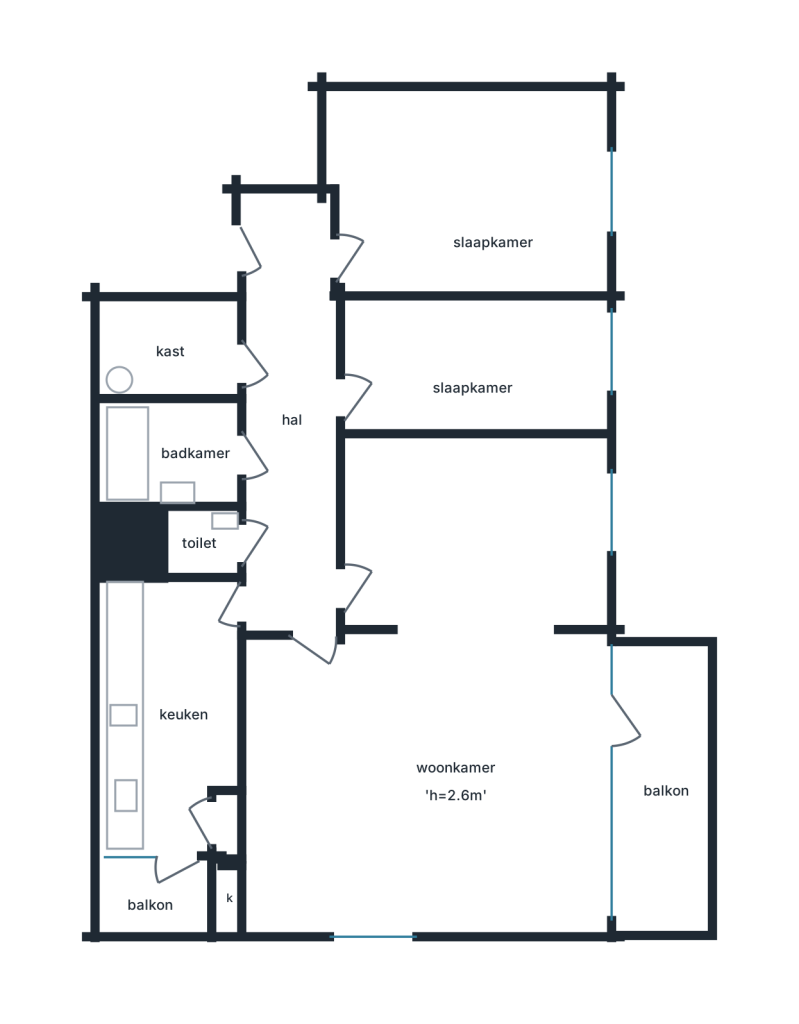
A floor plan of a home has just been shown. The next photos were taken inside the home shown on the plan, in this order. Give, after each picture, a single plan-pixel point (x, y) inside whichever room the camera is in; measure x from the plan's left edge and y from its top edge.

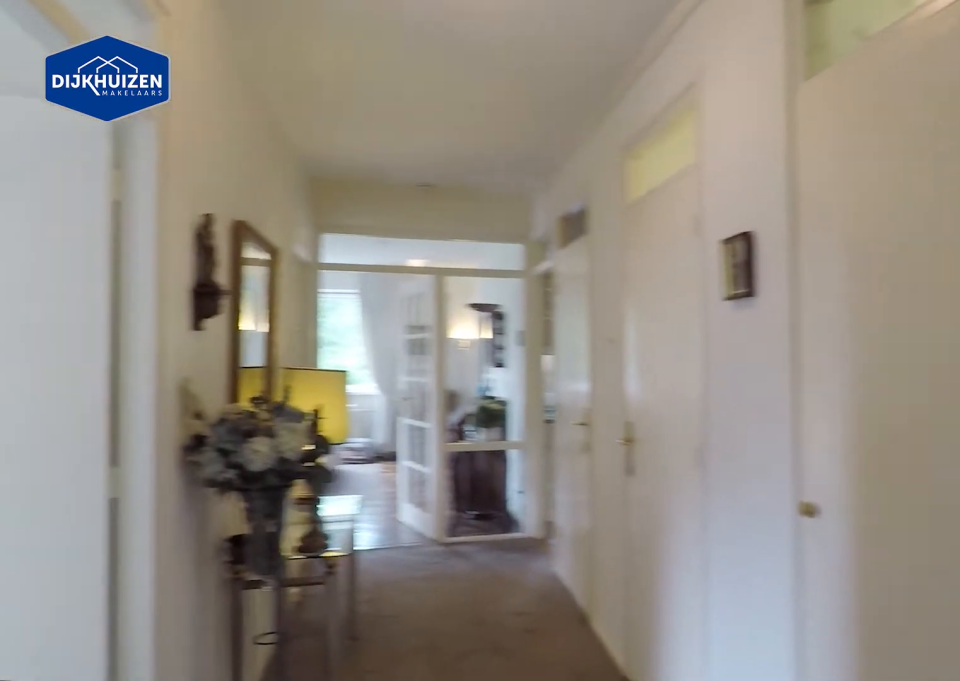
(291, 420)
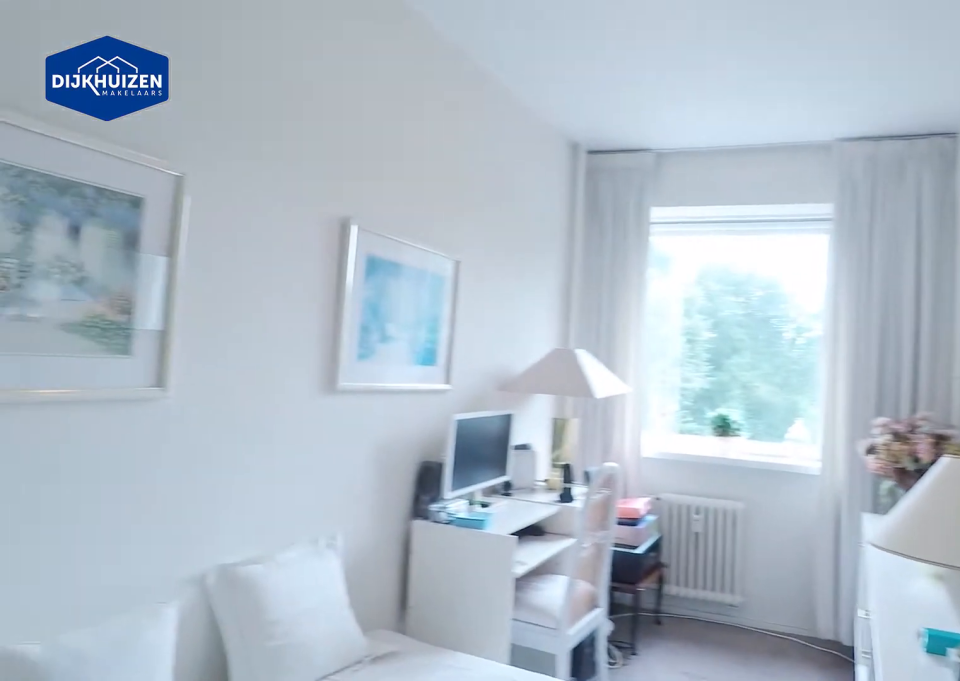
(474, 369)
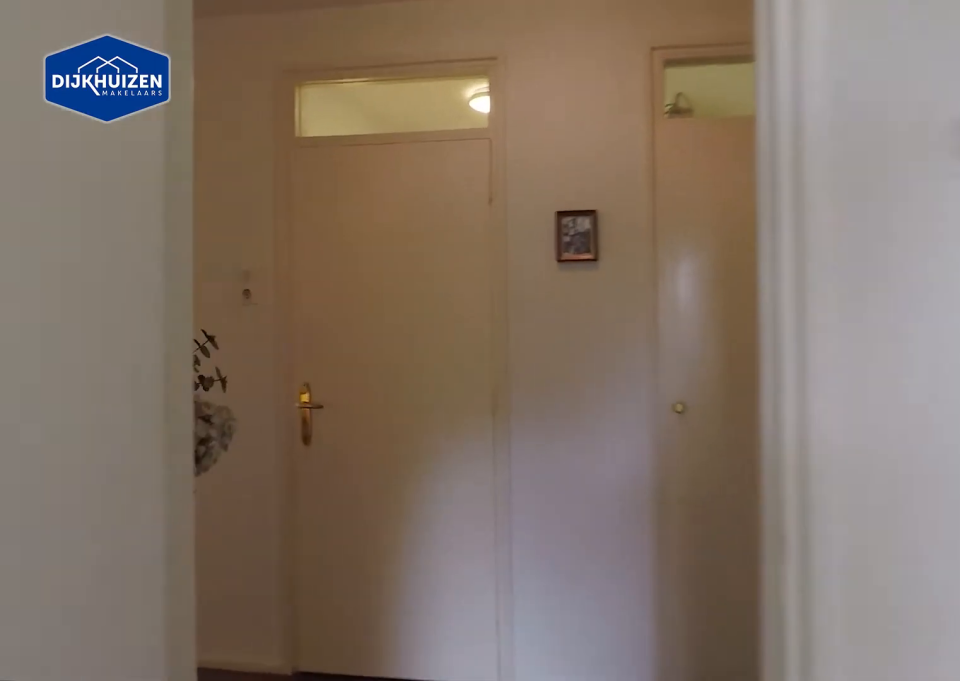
(474, 369)
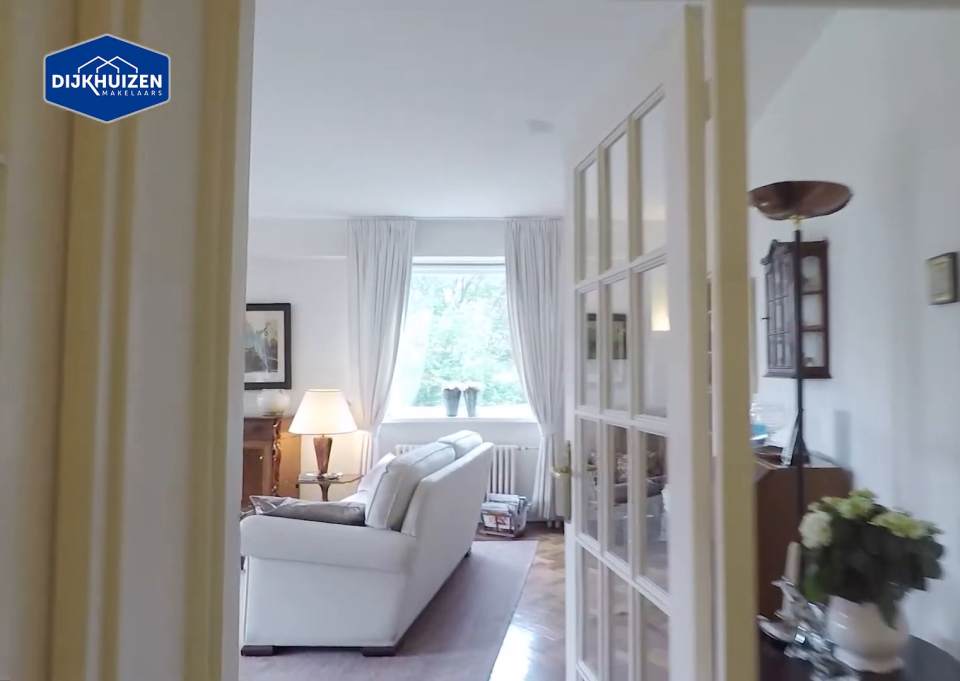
(291, 420)
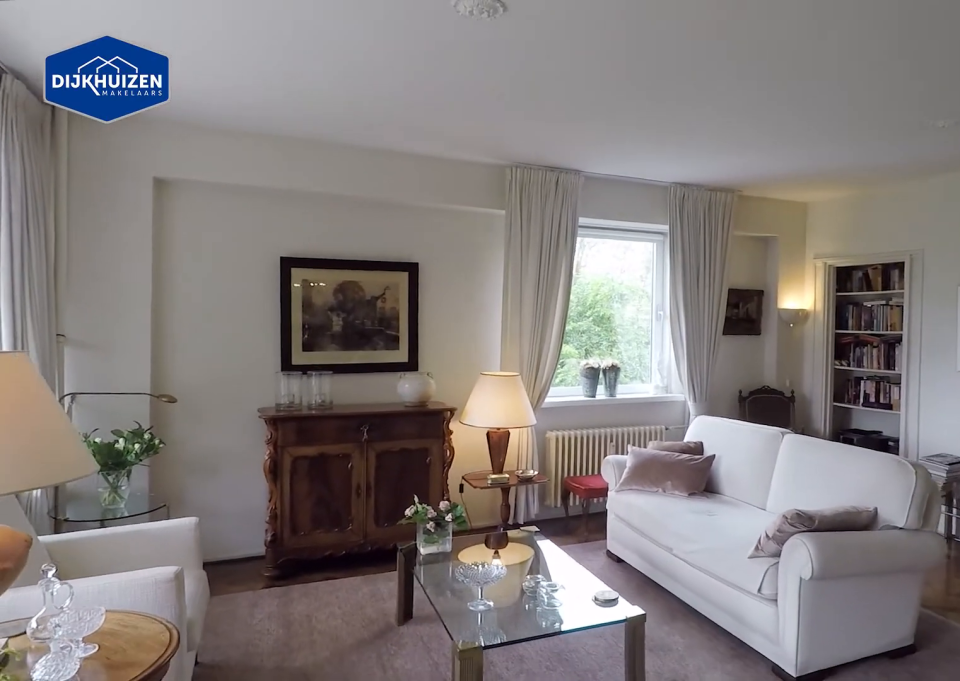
(438, 702)
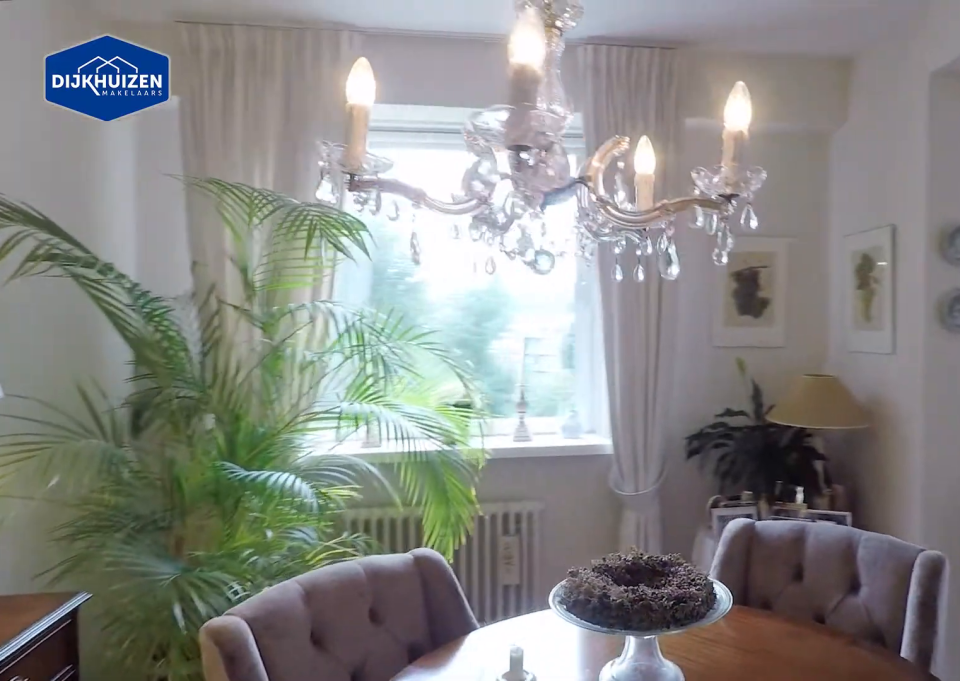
(438, 702)
